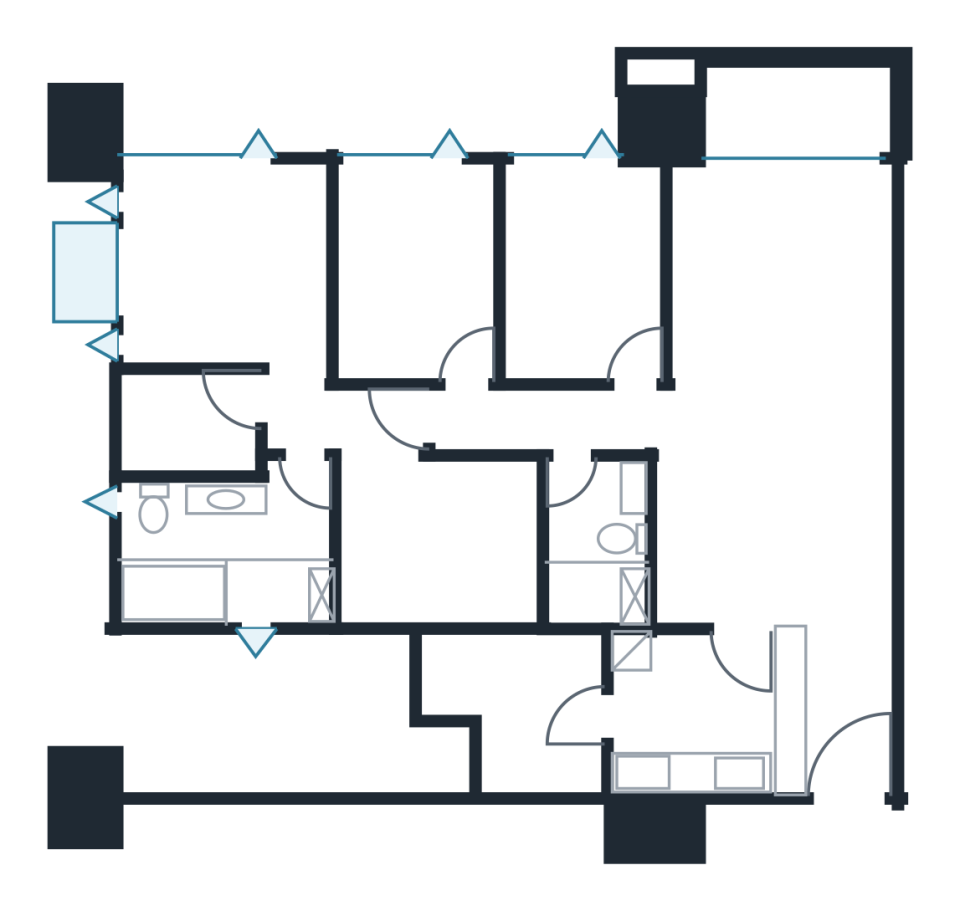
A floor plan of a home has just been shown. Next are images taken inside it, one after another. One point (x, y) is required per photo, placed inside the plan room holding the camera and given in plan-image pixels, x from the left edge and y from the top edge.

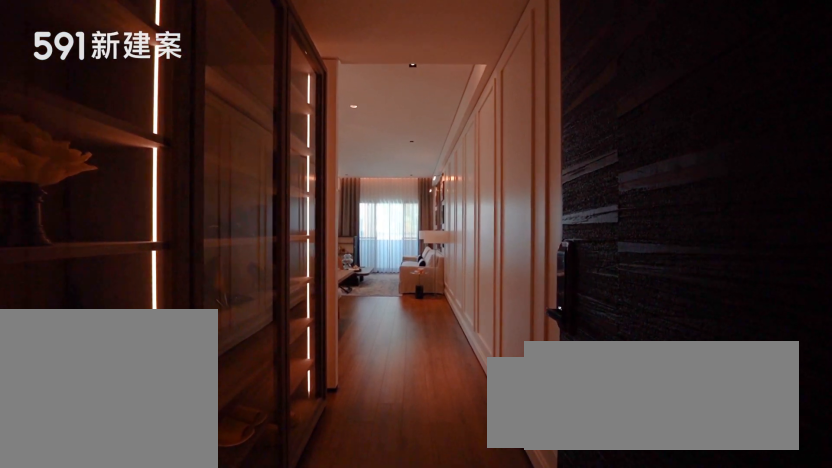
(833, 707)
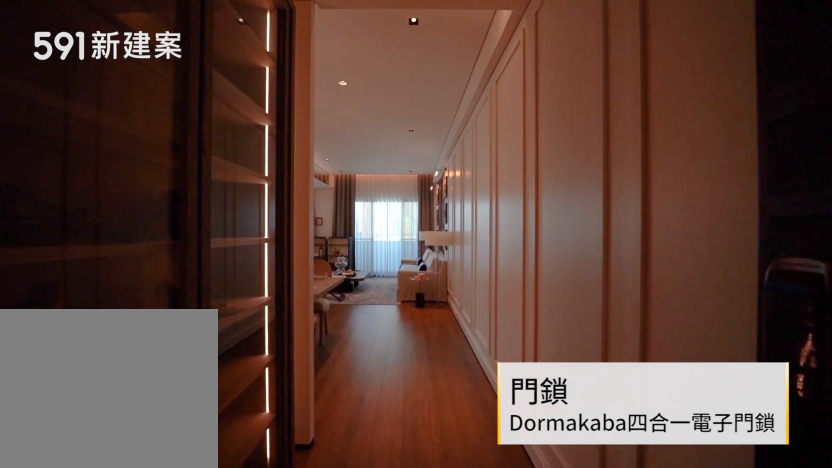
(833, 707)
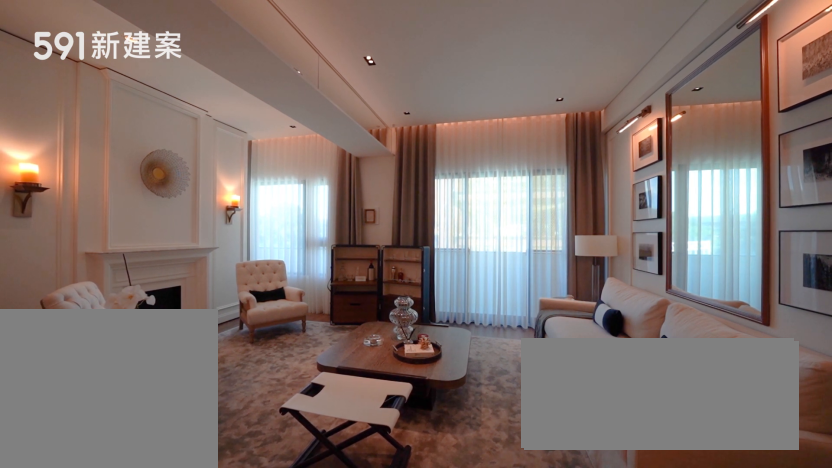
(693, 271)
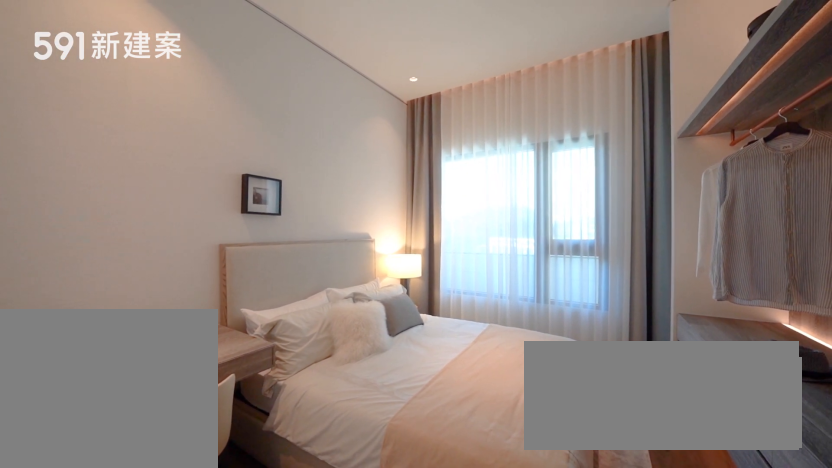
(409, 262)
